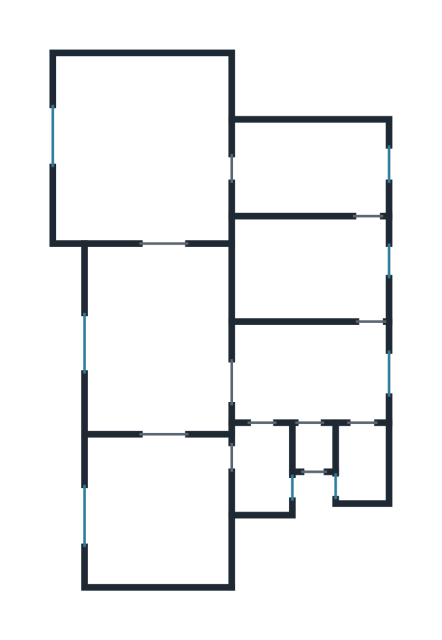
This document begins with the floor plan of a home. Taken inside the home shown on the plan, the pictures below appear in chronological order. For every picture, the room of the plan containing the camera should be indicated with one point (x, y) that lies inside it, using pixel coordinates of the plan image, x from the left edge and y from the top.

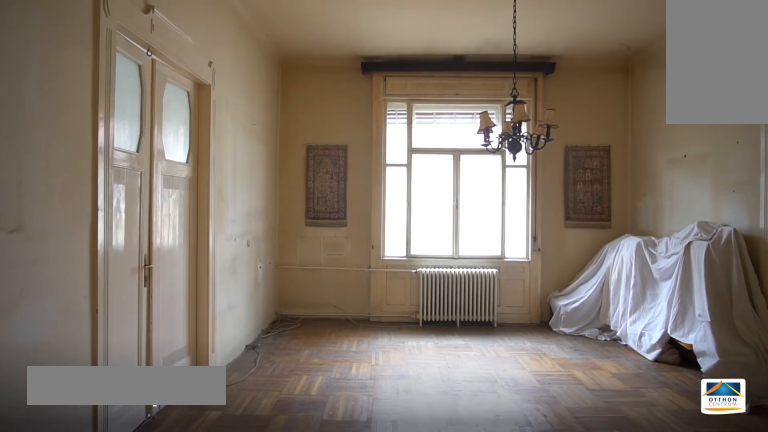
(157, 337)
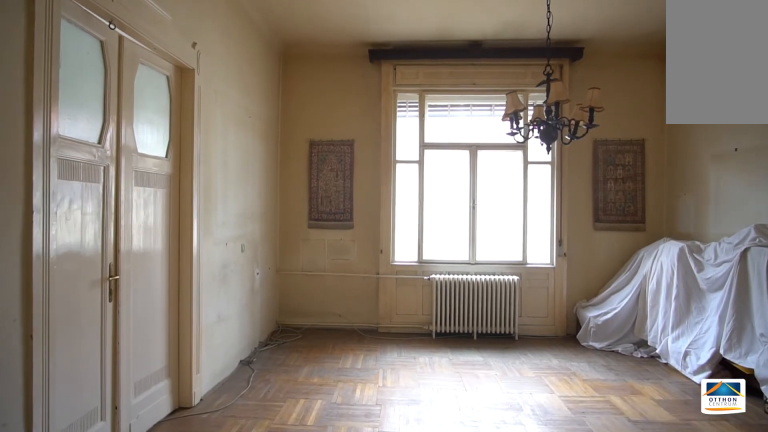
(157, 336)
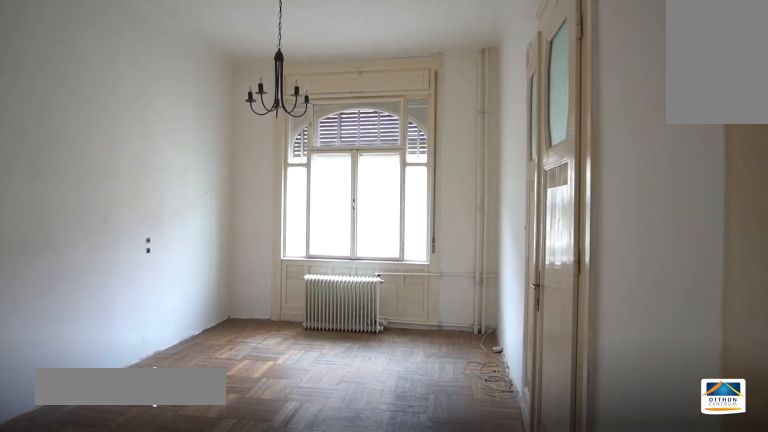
(160, 511)
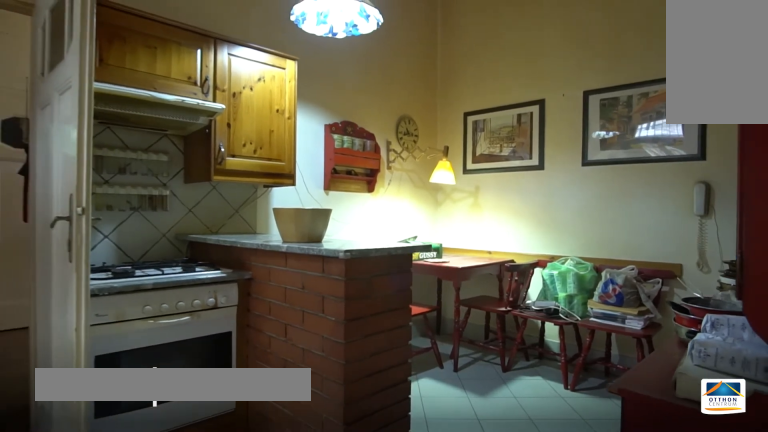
(313, 258)
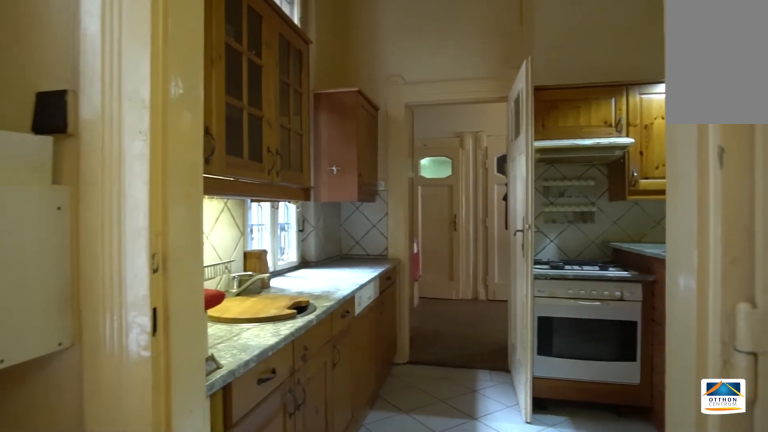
(320, 162)
